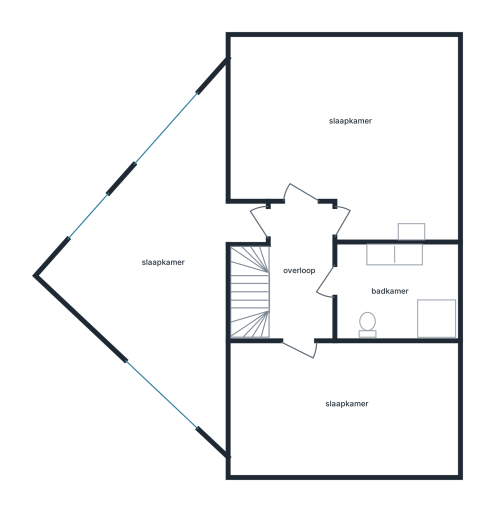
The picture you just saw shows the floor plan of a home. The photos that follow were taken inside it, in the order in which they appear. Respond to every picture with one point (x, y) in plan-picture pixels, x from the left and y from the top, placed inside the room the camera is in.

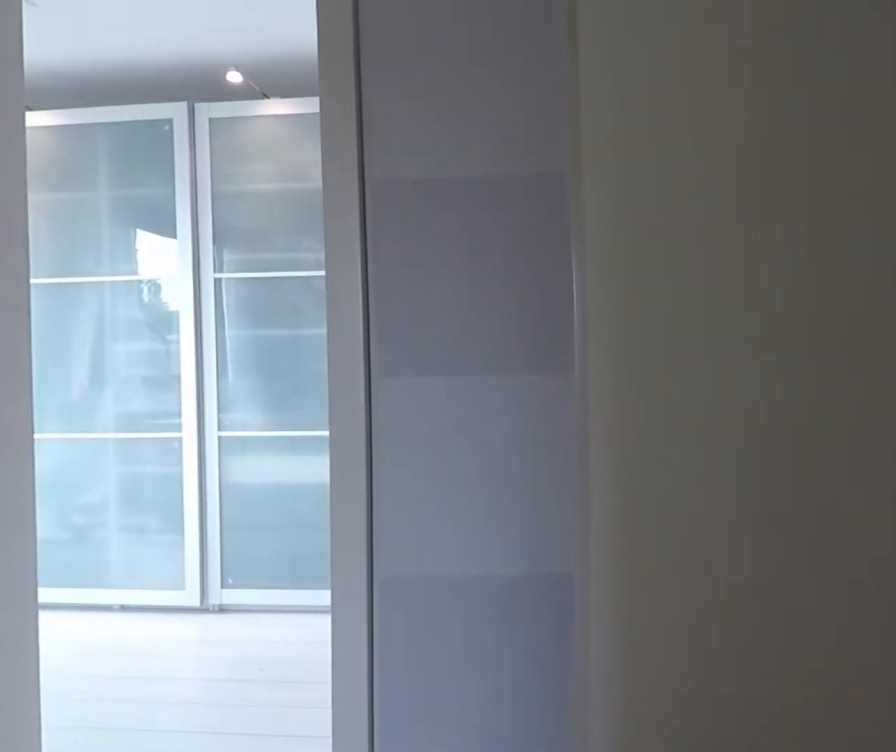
(323, 320)
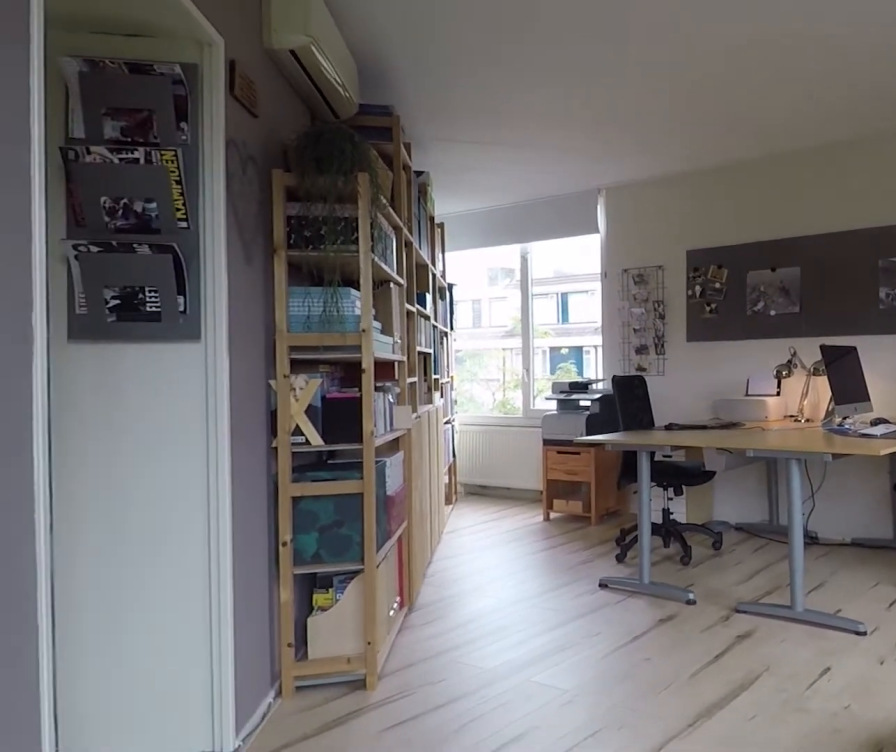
(171, 350)
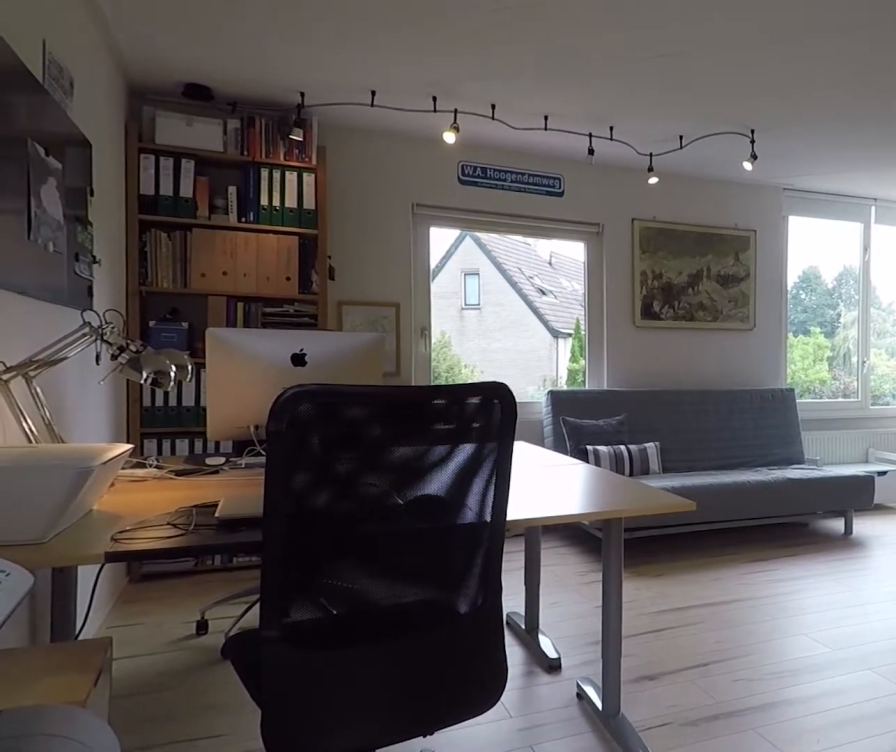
(171, 350)
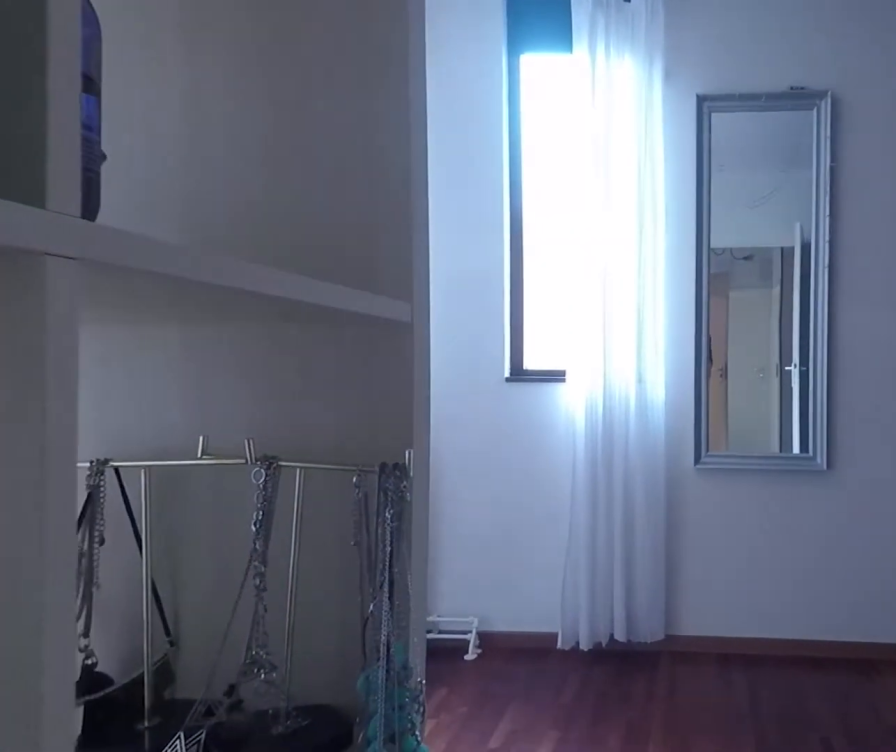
(343, 408)
